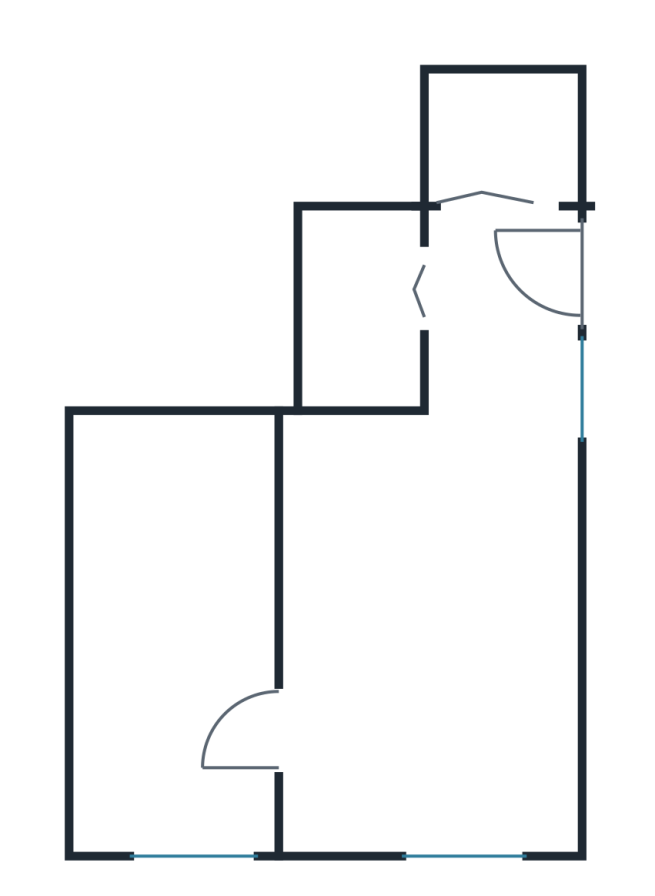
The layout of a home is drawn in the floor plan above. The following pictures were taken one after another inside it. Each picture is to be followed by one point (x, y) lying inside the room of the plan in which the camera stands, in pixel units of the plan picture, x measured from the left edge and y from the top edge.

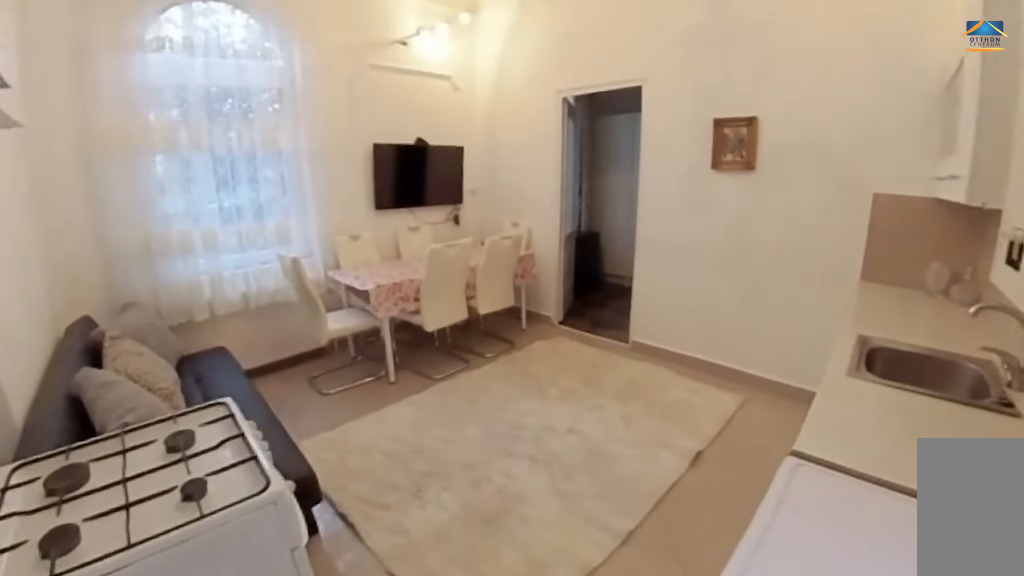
(433, 591)
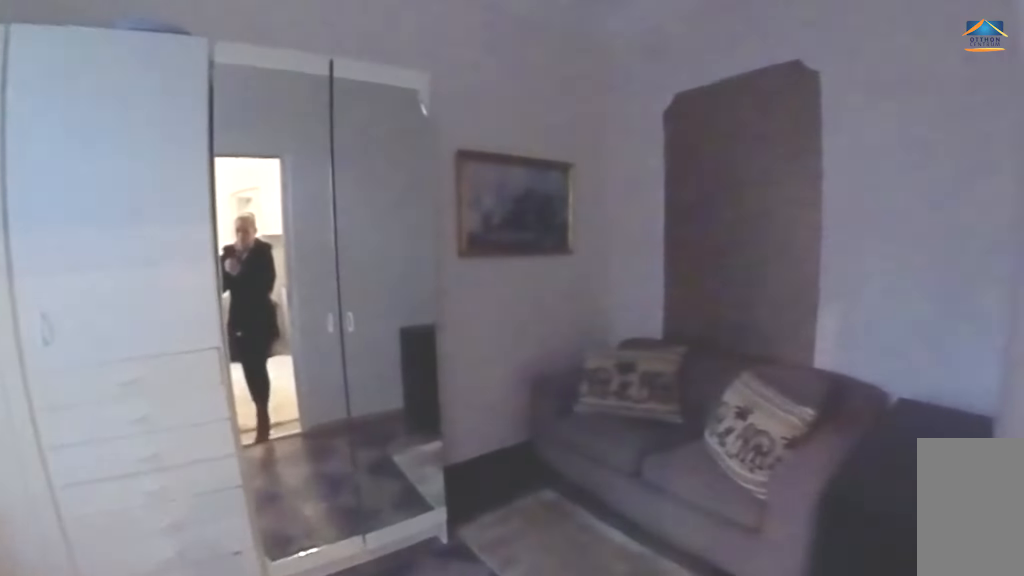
(176, 632)
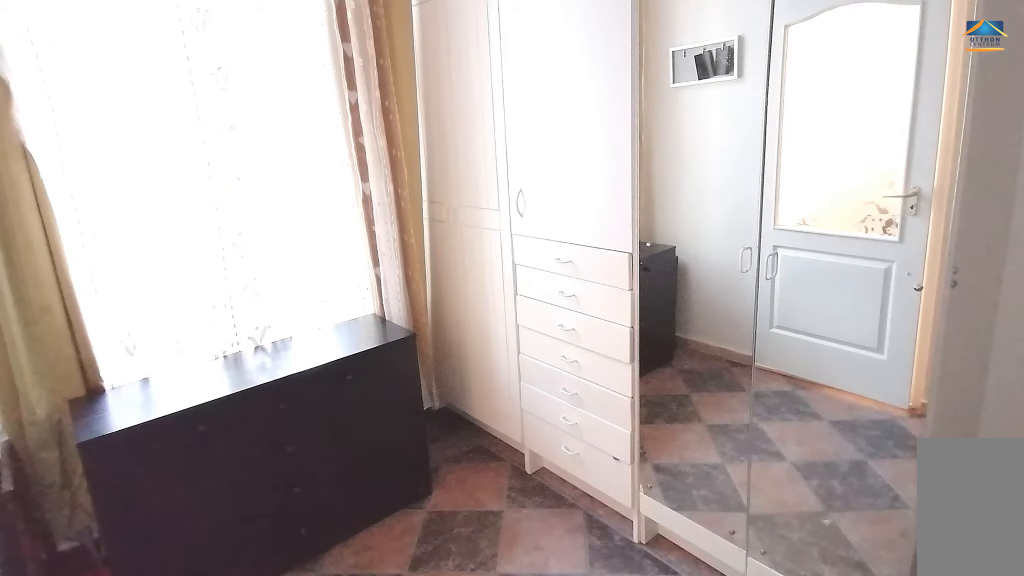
(177, 632)
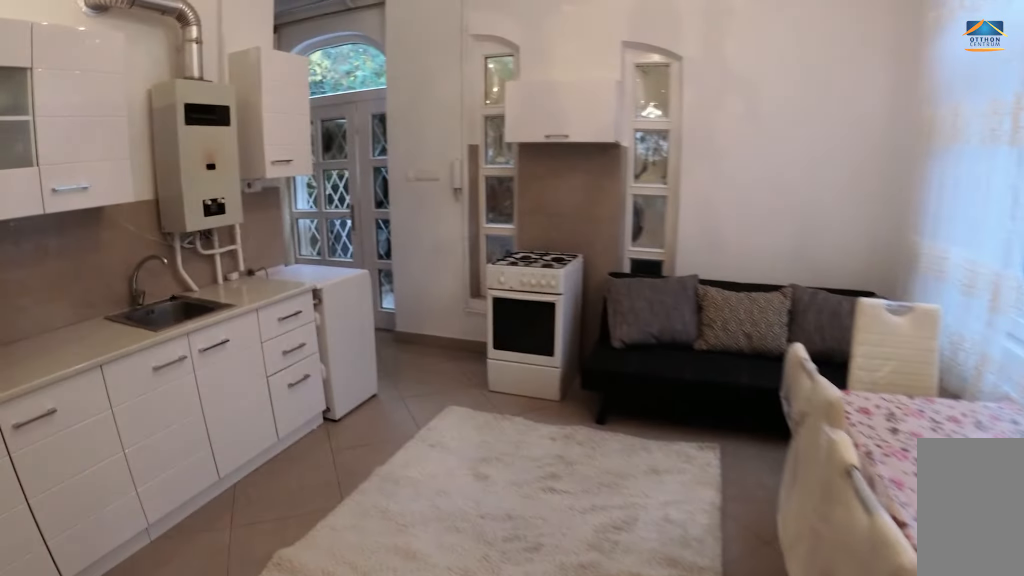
(433, 591)
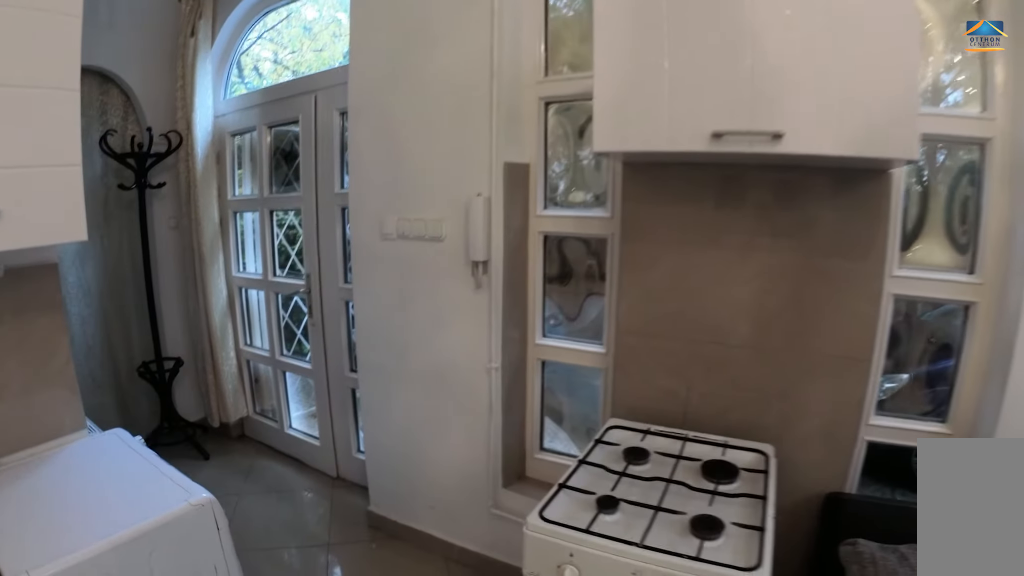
(507, 353)
